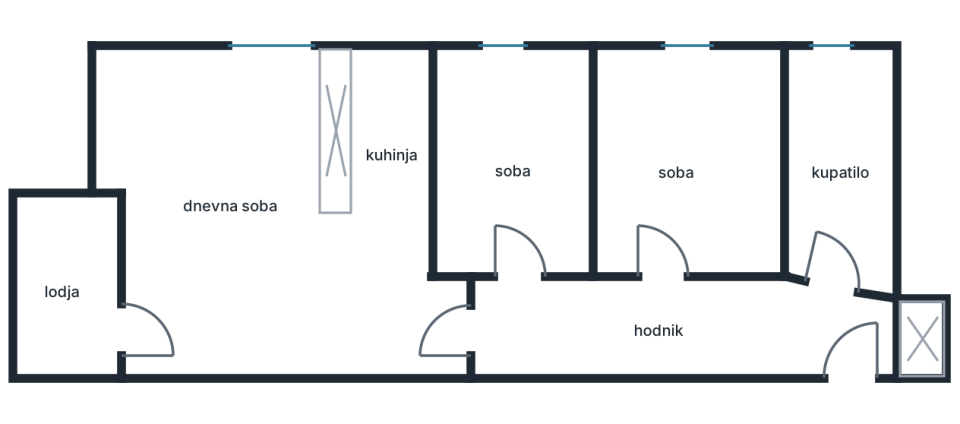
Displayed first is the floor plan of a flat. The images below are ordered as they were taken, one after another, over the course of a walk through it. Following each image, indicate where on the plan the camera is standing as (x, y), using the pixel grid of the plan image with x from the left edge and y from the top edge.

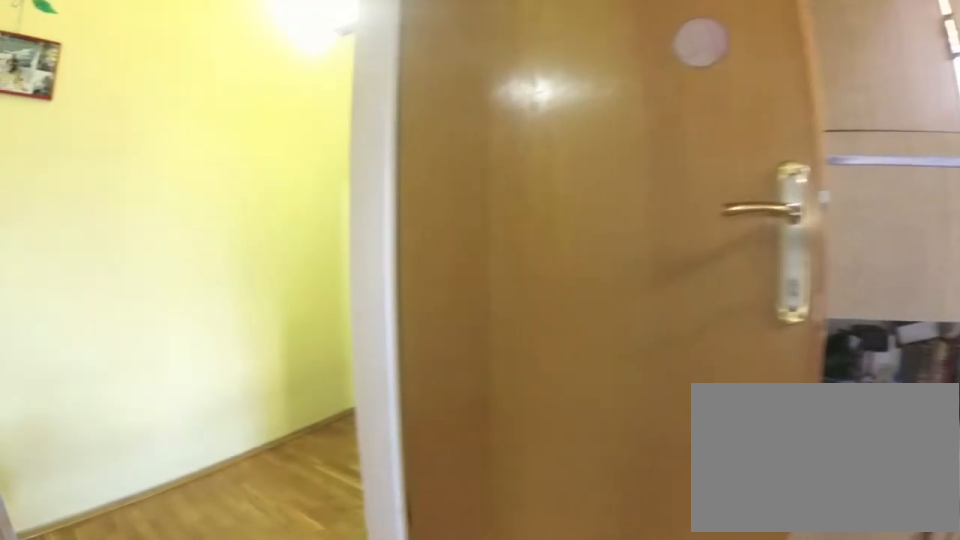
(699, 190)
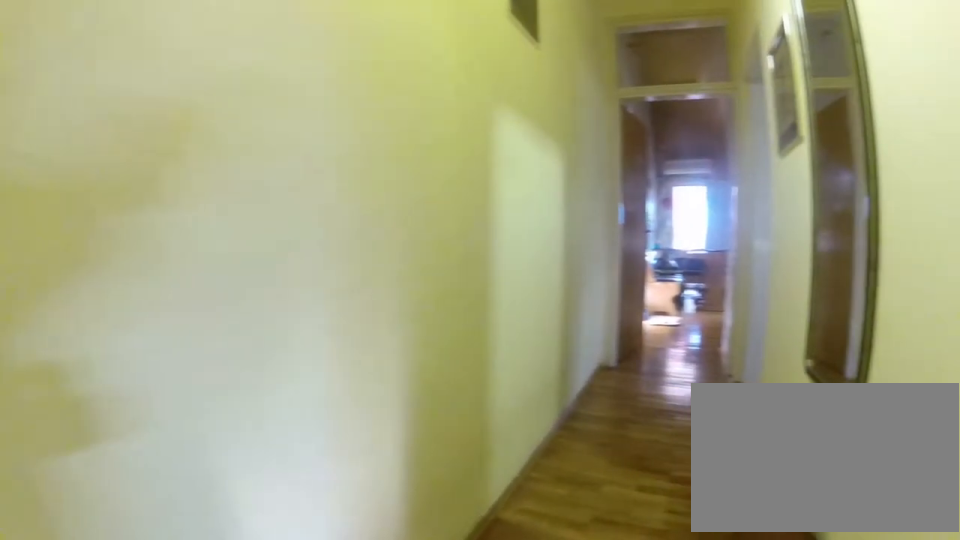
(668, 297)
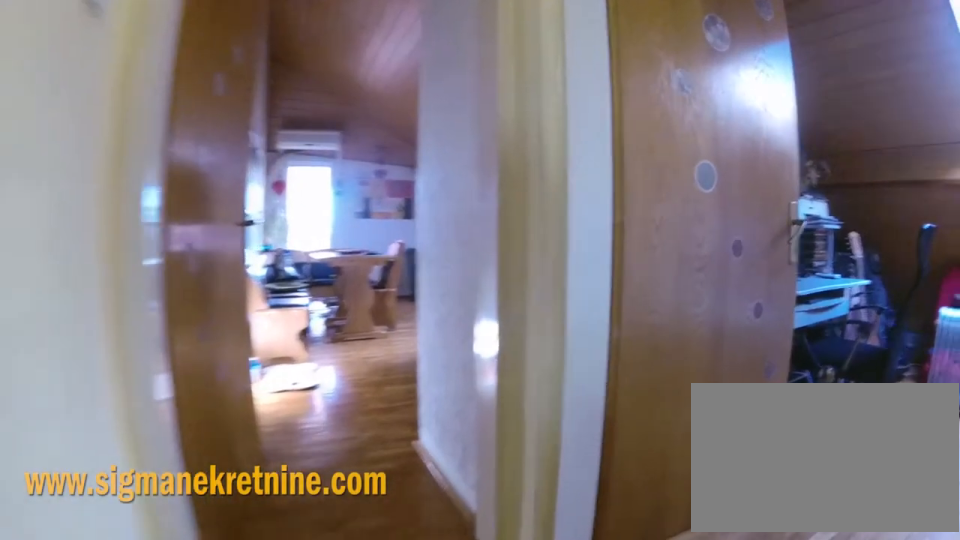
(550, 319)
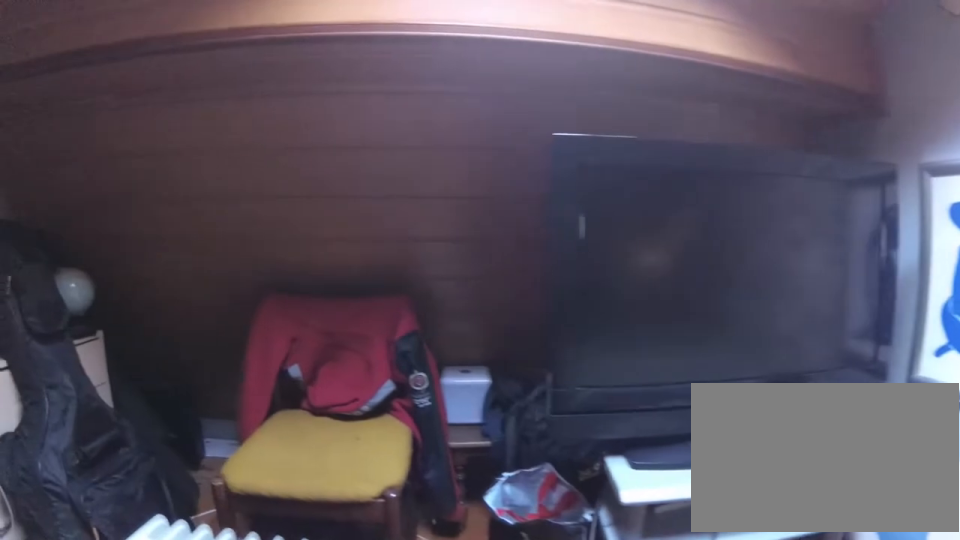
(550, 175)
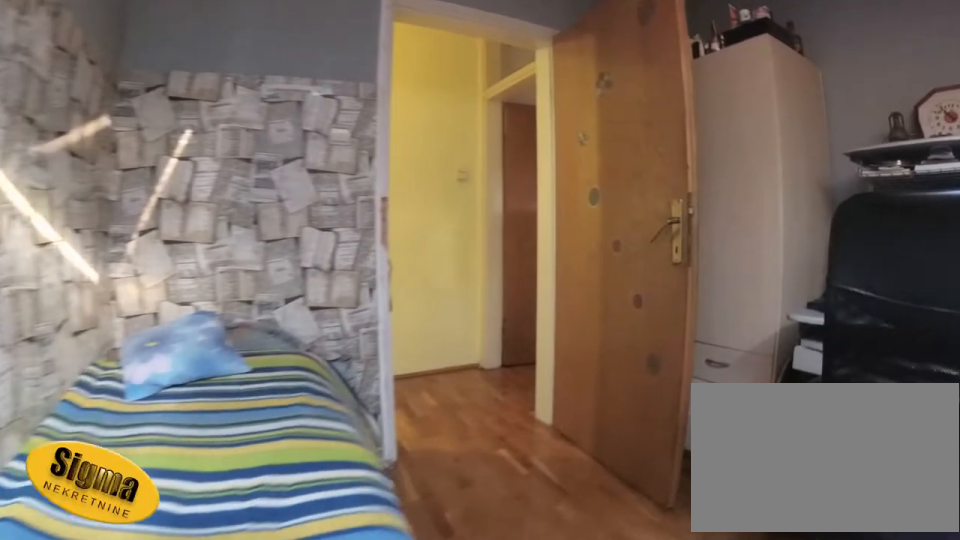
(535, 123)
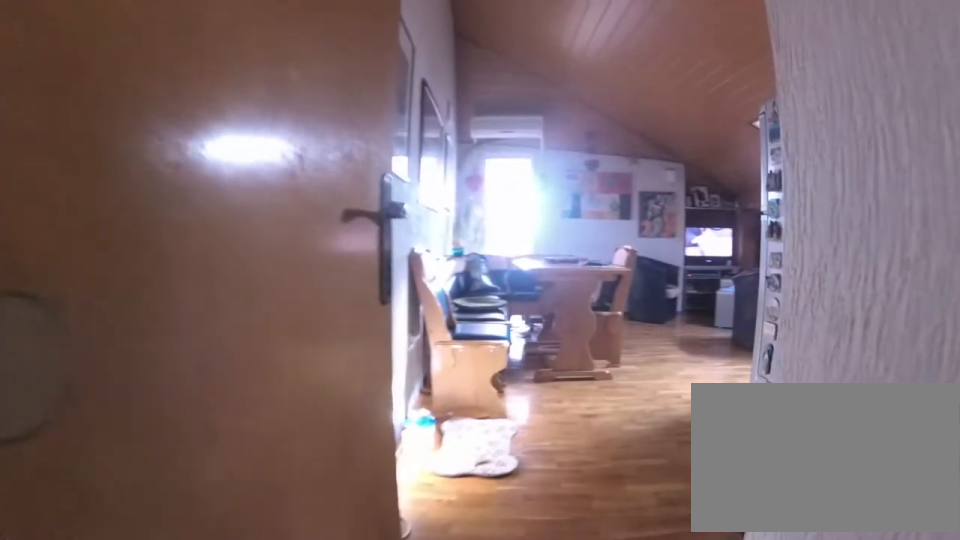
(509, 328)
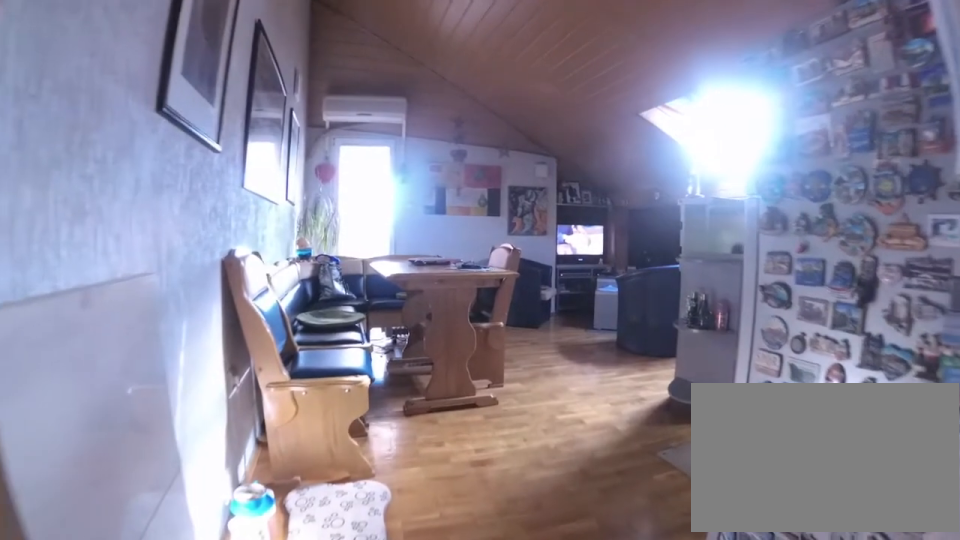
(487, 333)
